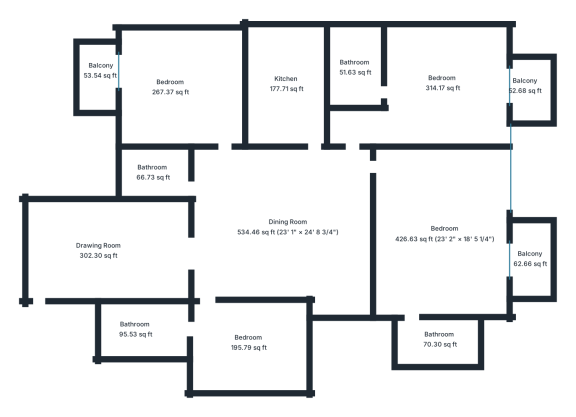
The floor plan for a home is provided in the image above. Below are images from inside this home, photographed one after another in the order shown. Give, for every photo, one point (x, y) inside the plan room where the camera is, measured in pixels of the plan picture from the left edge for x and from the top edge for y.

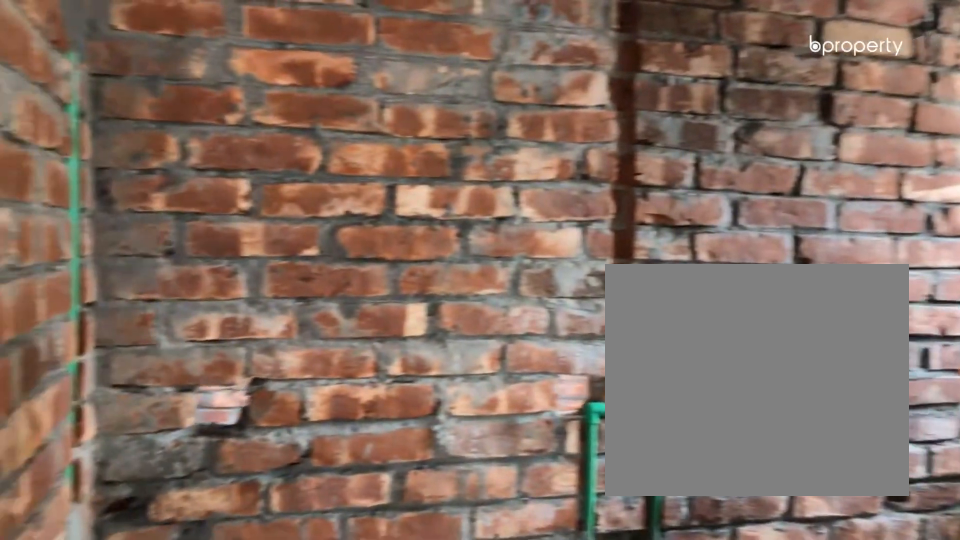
(356, 73)
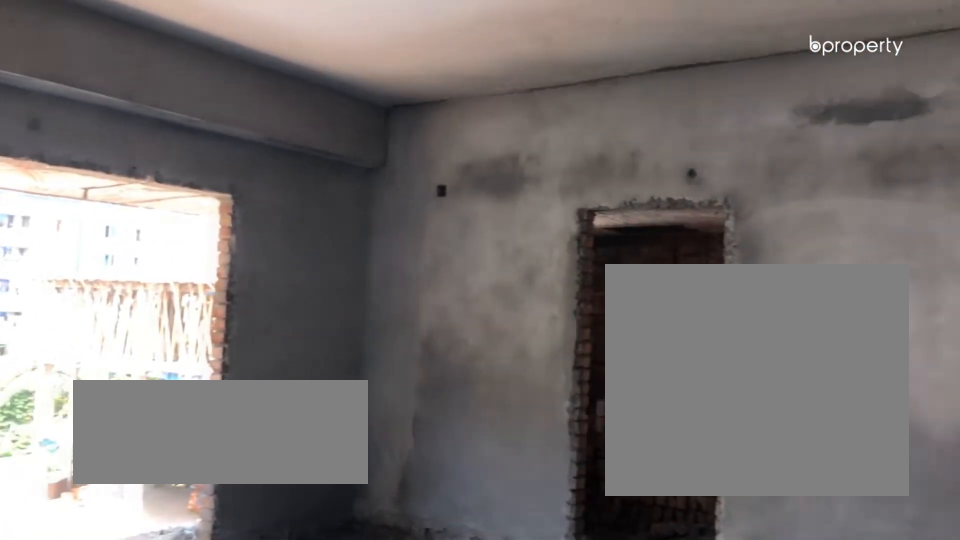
(445, 233)
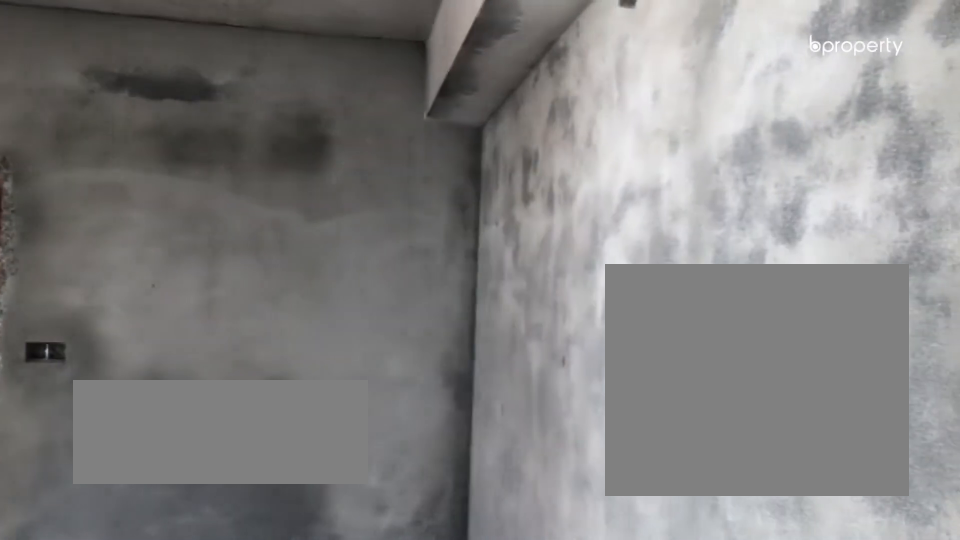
(445, 233)
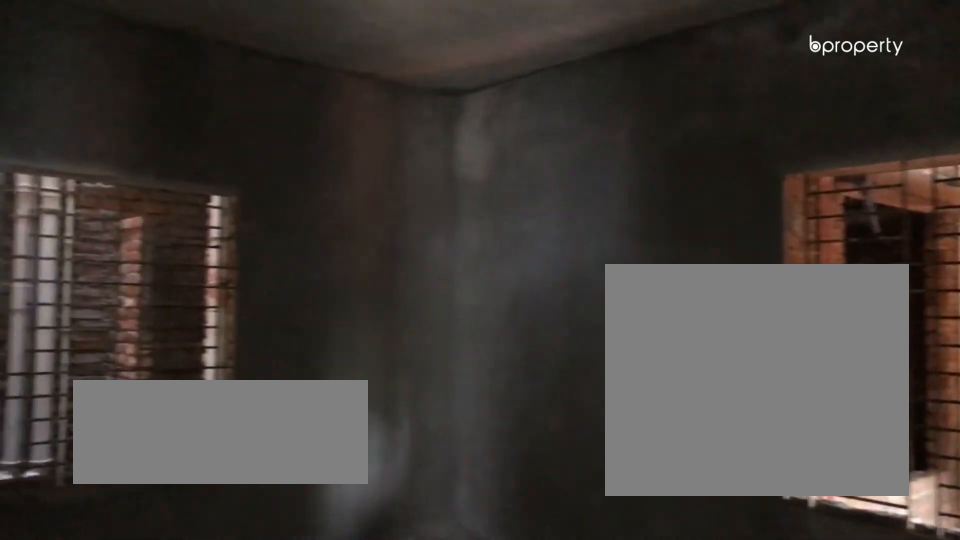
(246, 344)
